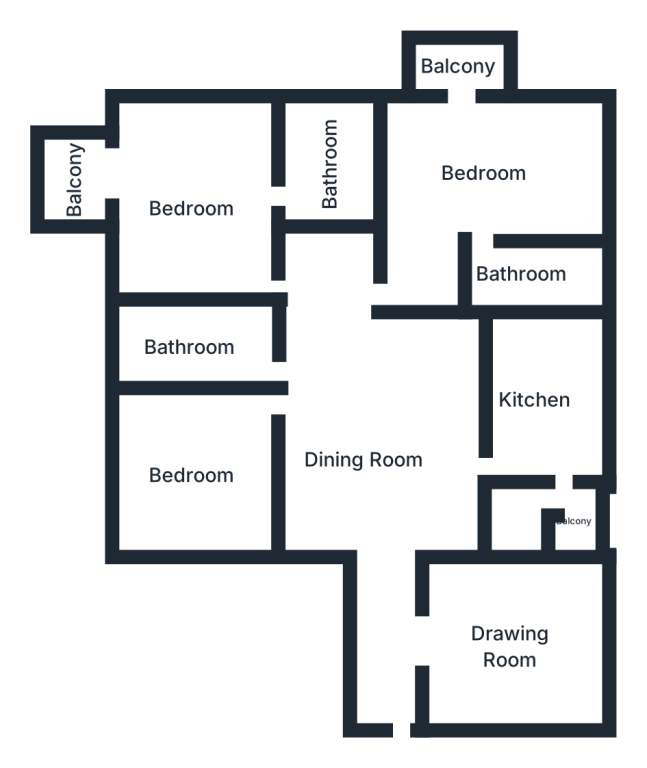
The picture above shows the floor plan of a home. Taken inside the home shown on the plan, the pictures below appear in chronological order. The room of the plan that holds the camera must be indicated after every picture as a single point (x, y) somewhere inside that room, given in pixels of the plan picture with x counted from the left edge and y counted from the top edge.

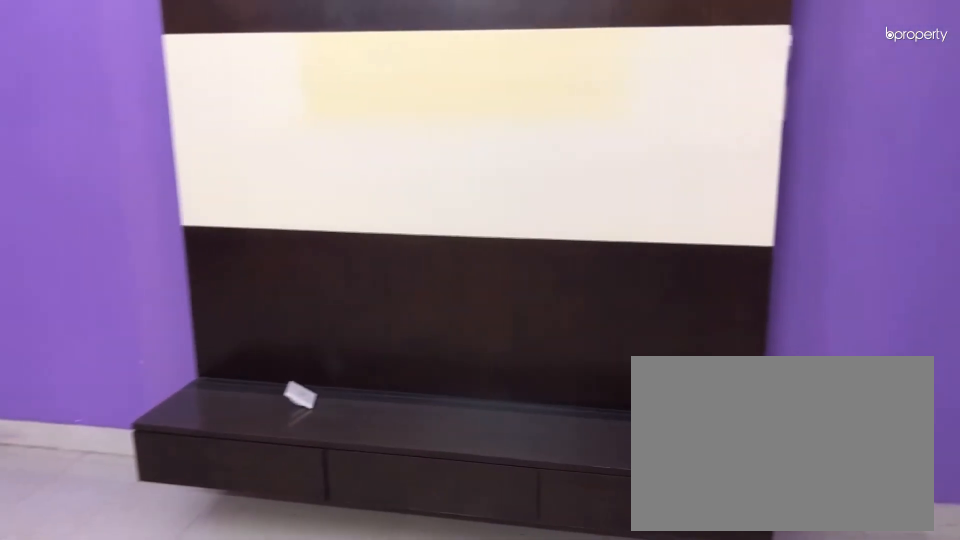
(511, 646)
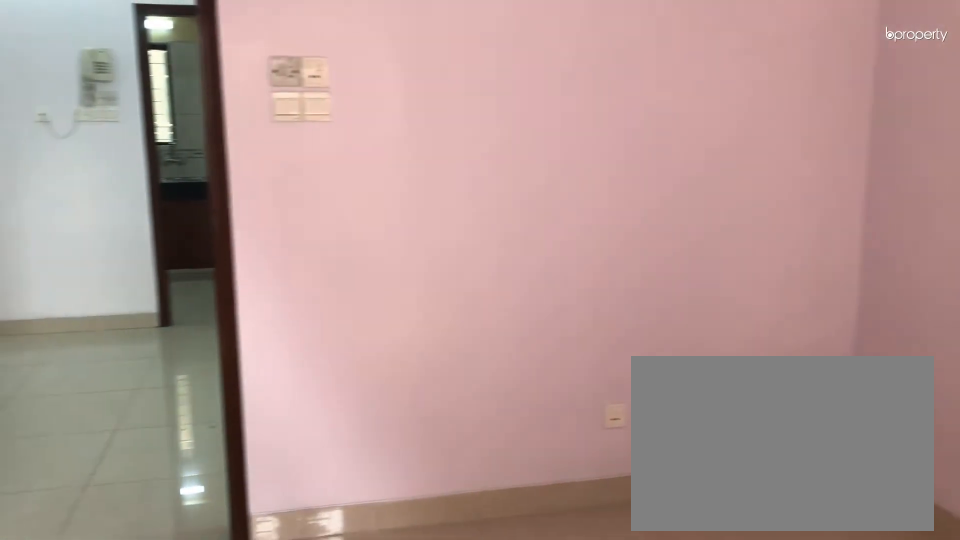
(188, 473)
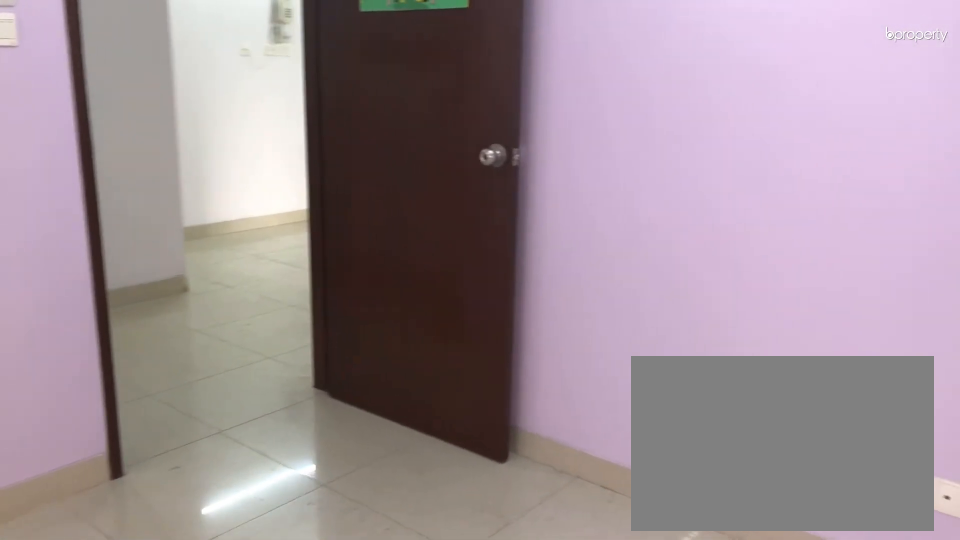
(190, 211)
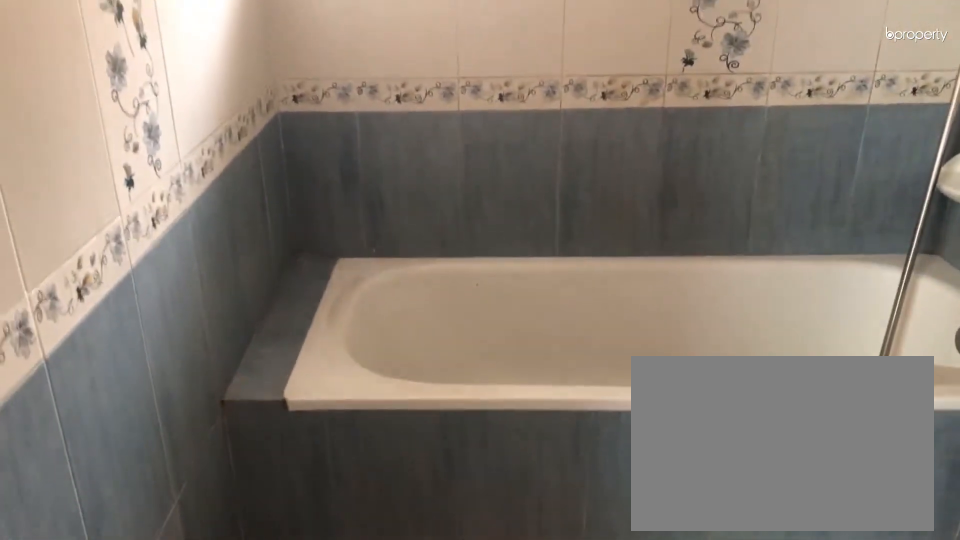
(325, 164)
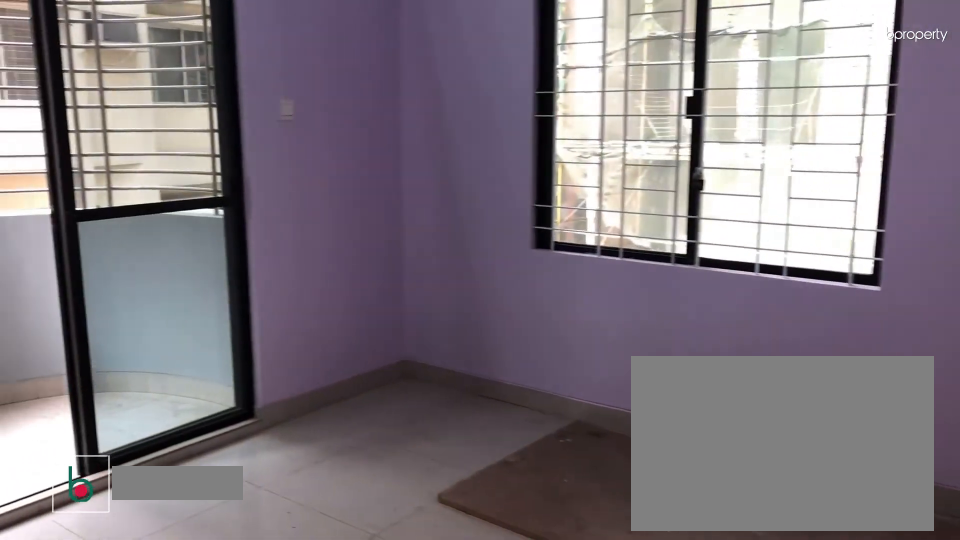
(489, 173)
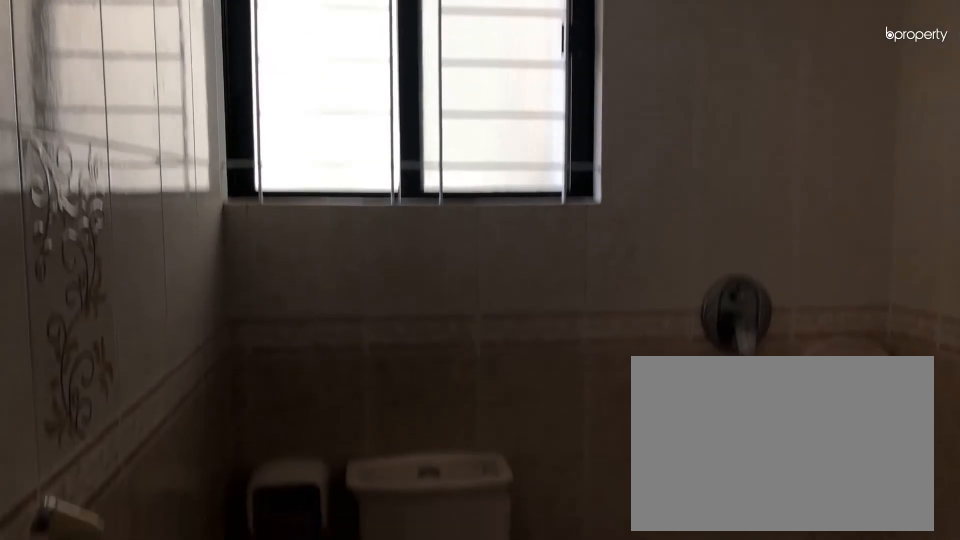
(534, 270)
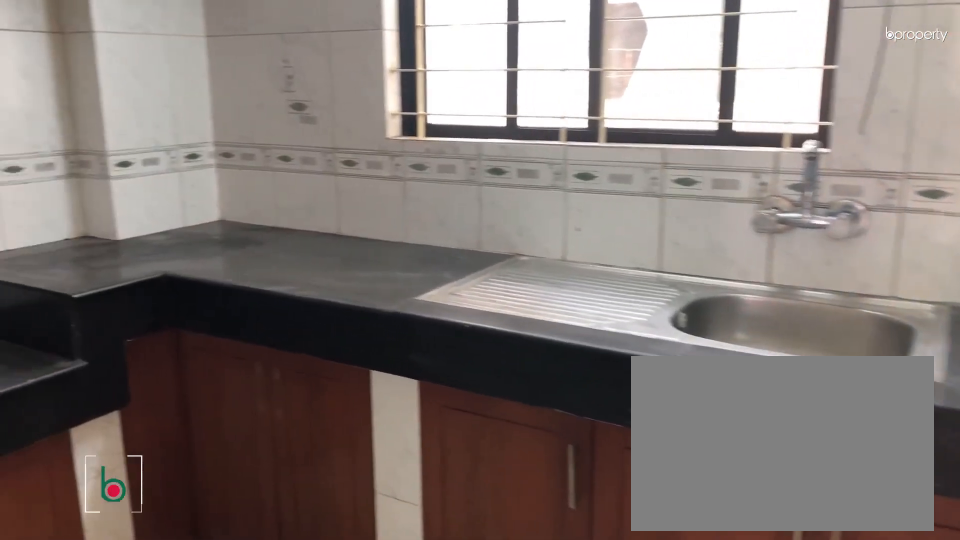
(534, 405)
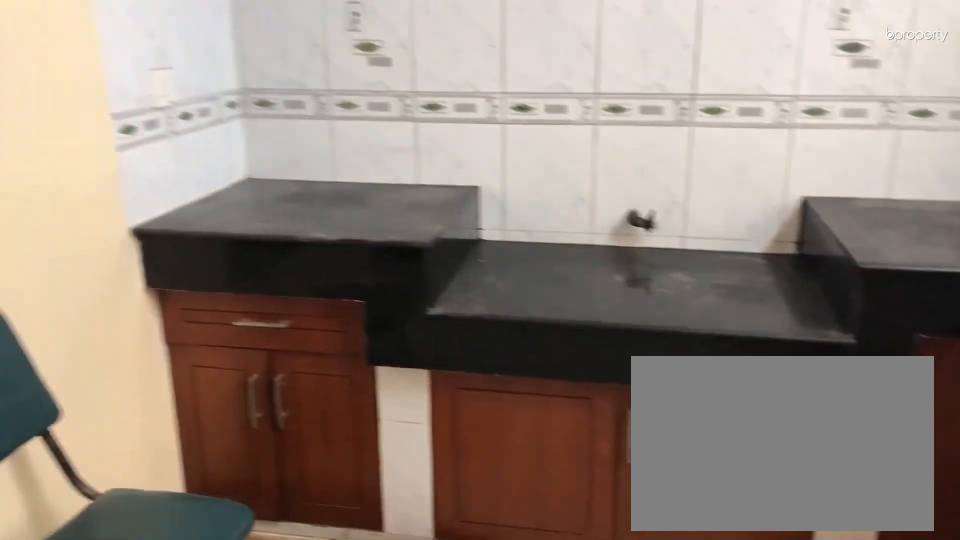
(535, 405)
